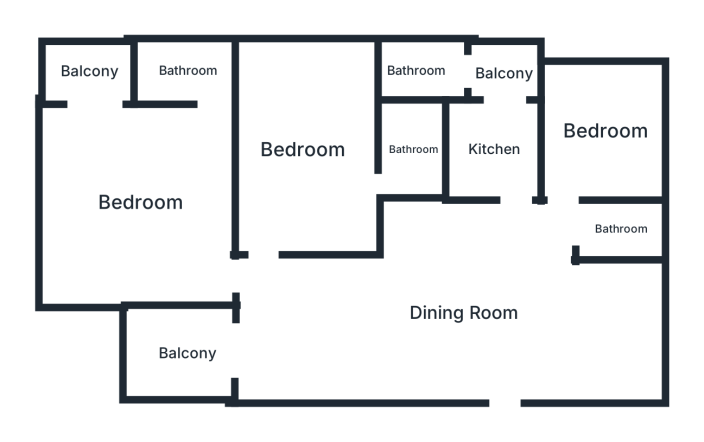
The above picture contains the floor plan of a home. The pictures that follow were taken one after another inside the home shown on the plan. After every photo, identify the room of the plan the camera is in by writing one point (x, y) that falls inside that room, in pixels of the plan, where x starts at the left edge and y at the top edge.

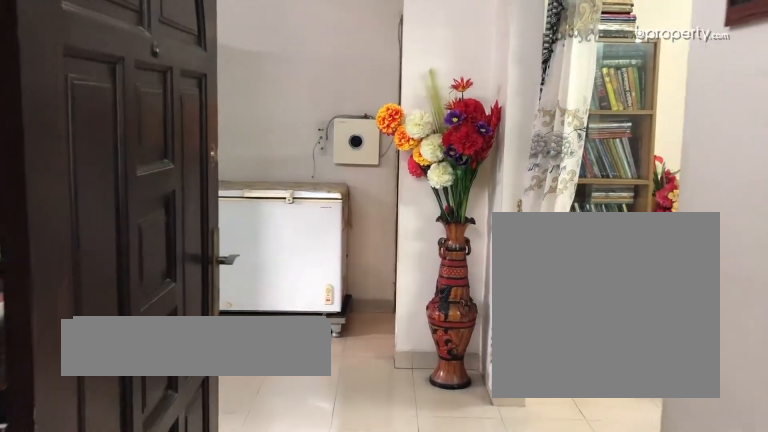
(479, 295)
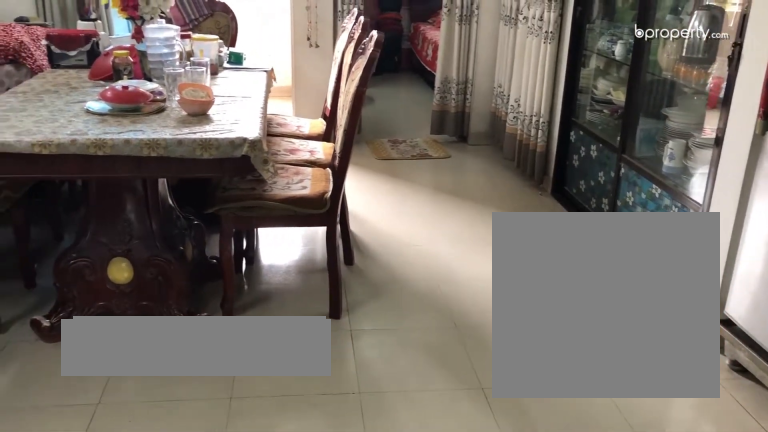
(479, 294)
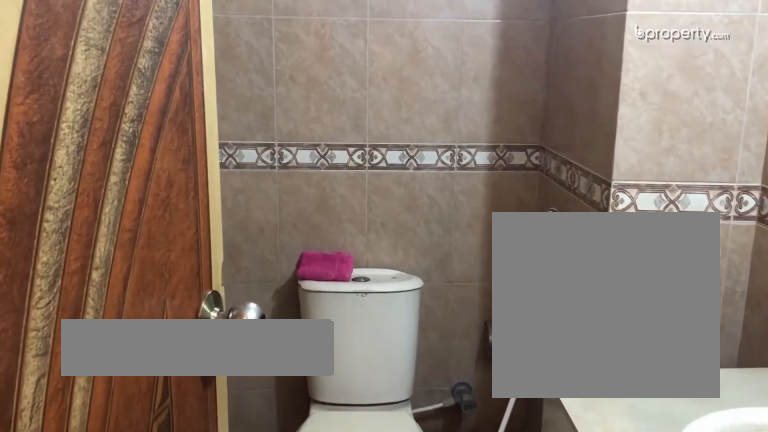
(618, 227)
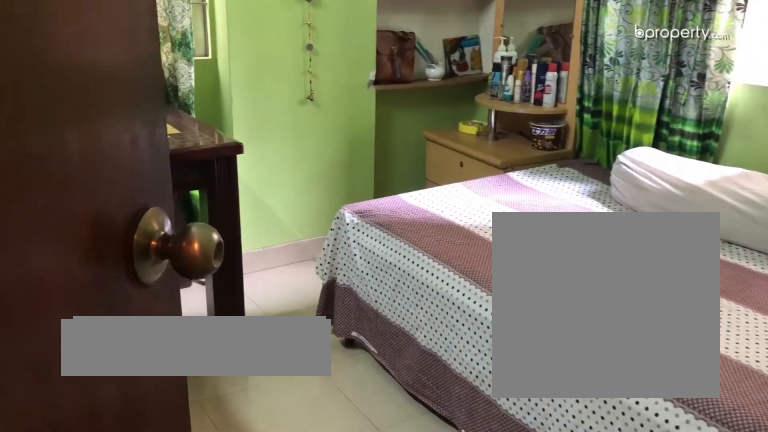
(603, 130)
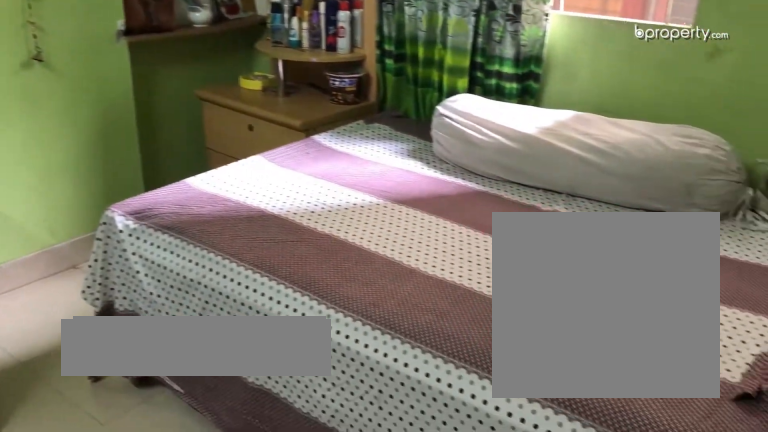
(603, 130)
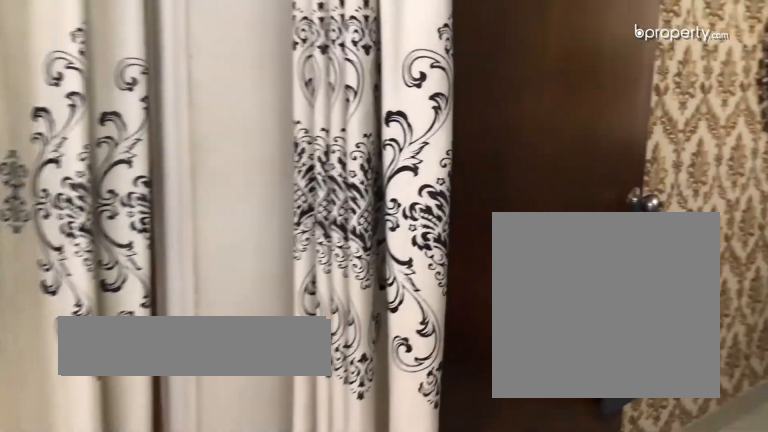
(310, 155)
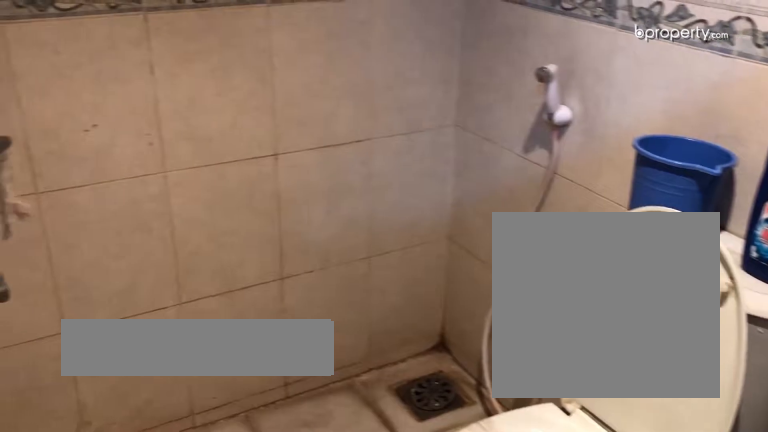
(414, 153)
